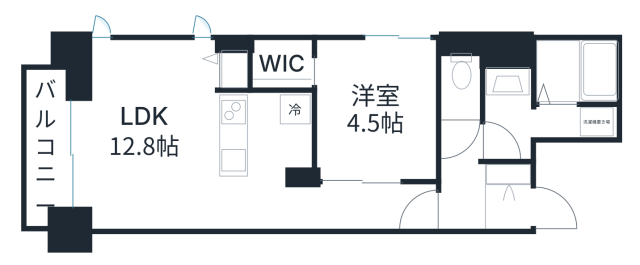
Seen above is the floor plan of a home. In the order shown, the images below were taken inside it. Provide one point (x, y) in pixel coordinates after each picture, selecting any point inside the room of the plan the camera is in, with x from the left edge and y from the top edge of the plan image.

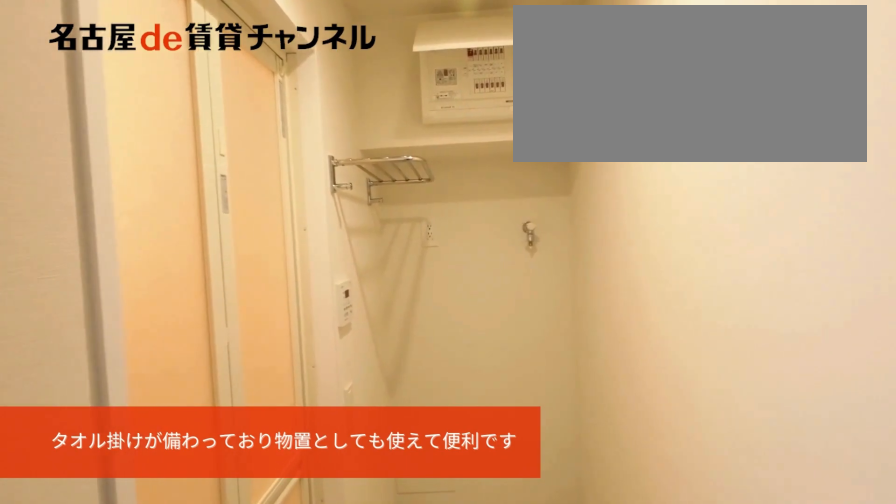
(545, 123)
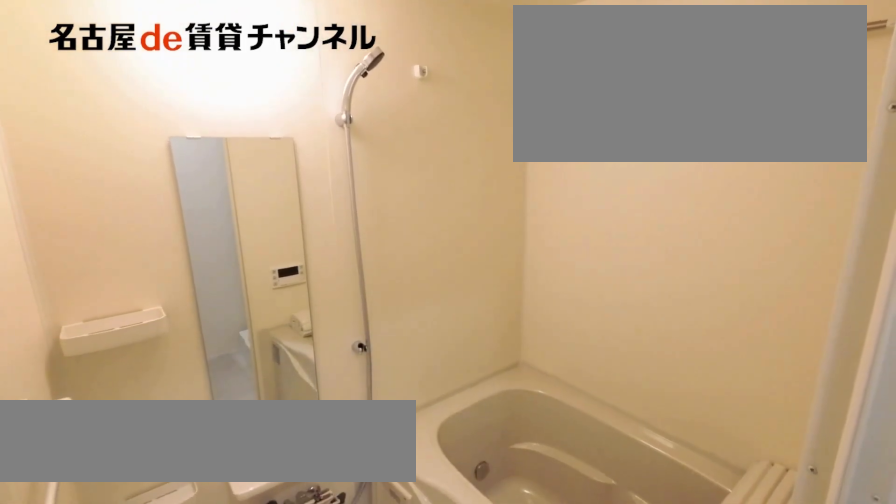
(544, 94)
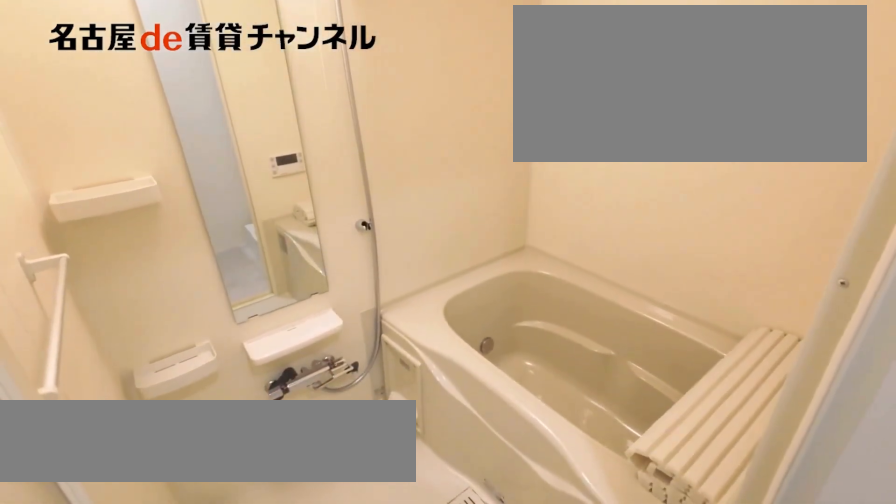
(544, 94)
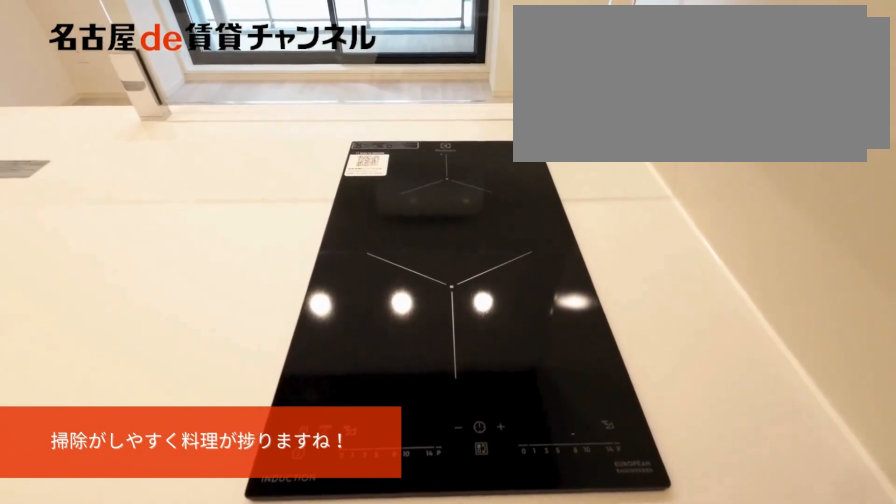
(267, 137)
